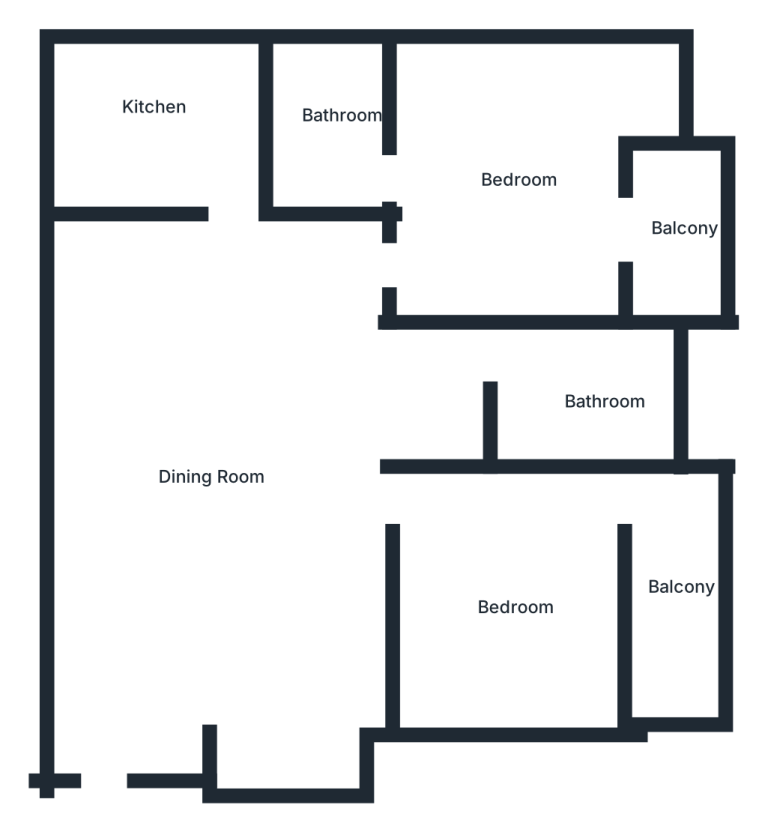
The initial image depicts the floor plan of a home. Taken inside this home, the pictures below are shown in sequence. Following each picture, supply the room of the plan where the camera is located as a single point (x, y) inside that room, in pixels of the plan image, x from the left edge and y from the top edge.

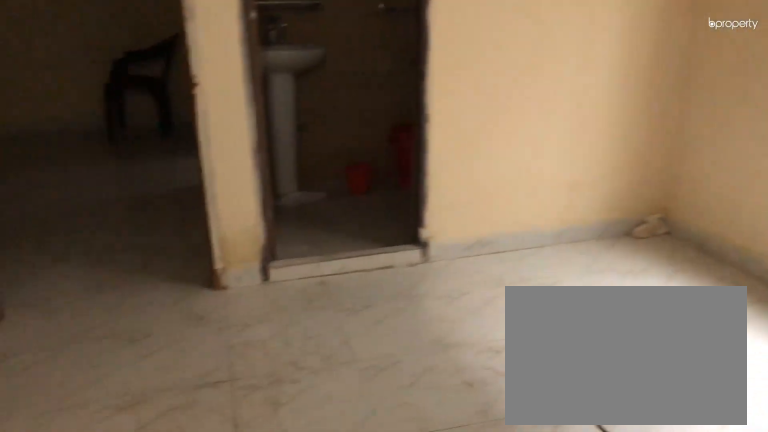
(466, 171)
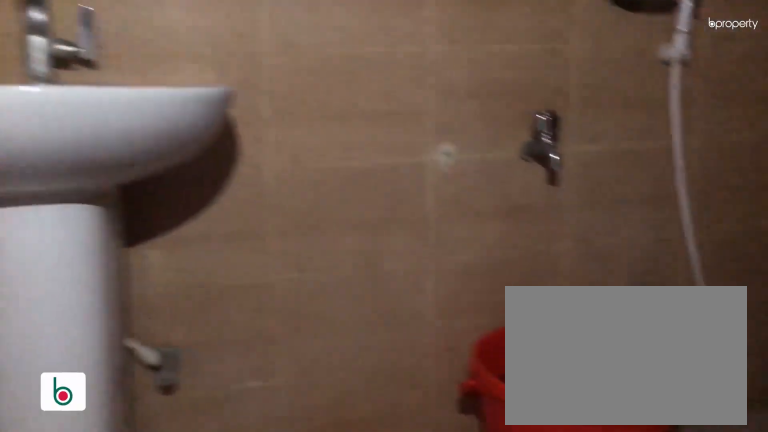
(328, 137)
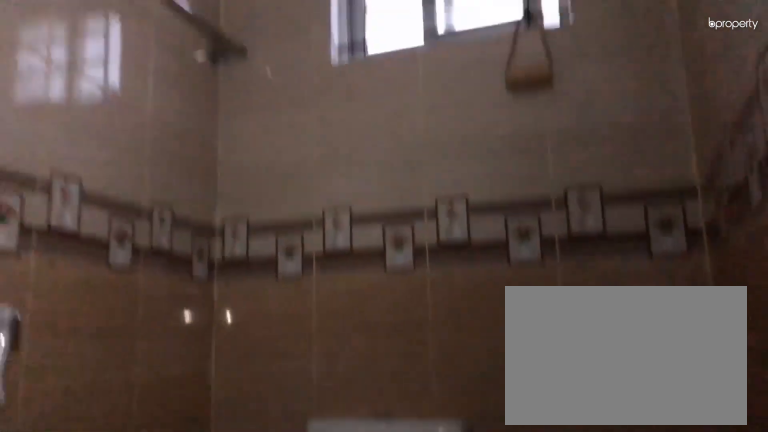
(328, 137)
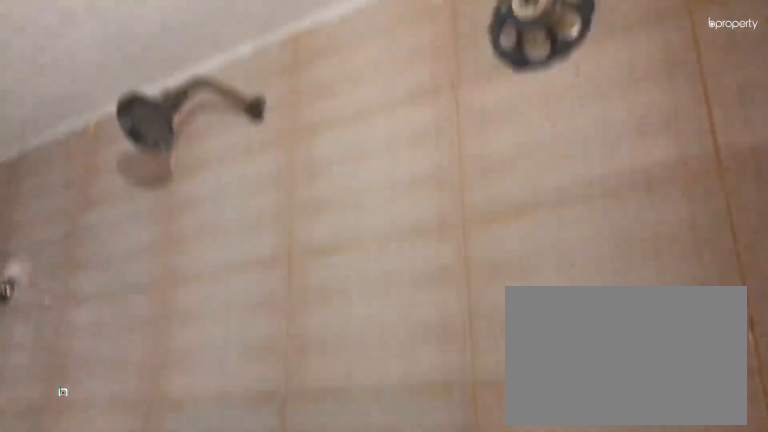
(586, 390)
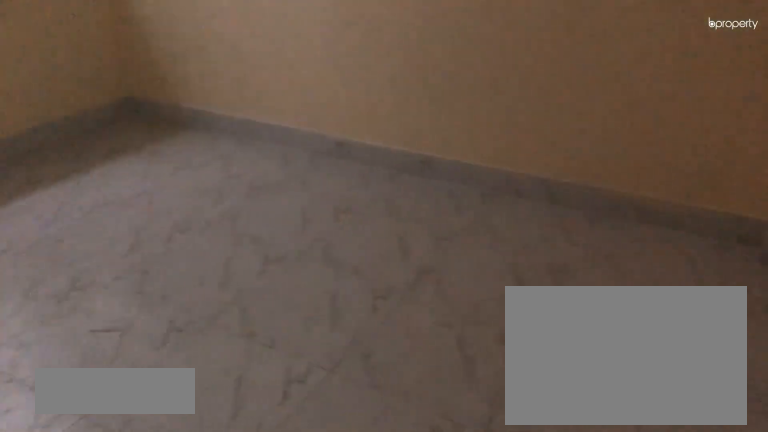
(502, 583)
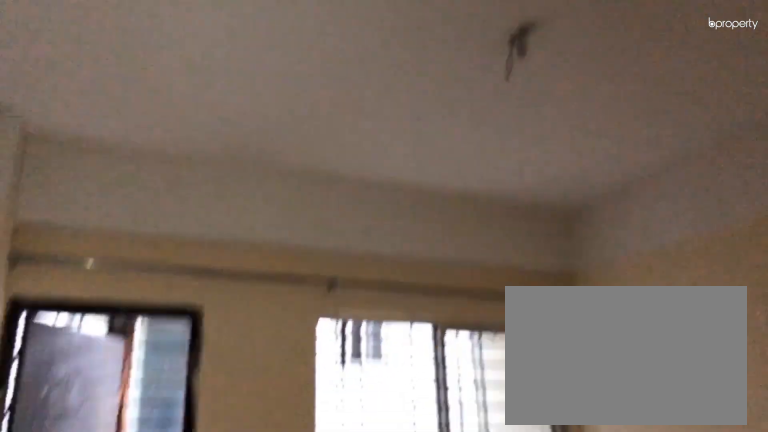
(502, 583)
